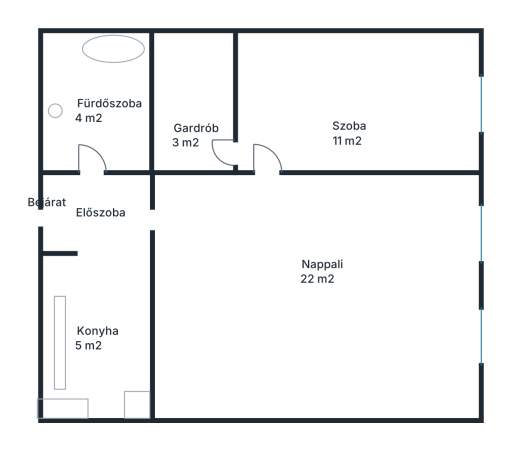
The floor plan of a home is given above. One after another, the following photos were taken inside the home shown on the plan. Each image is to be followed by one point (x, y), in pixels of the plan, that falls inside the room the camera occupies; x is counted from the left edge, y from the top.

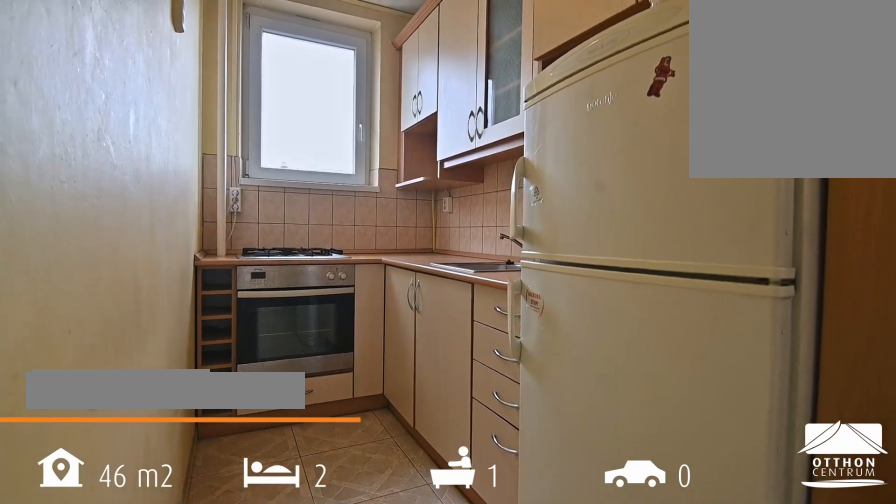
(96, 291)
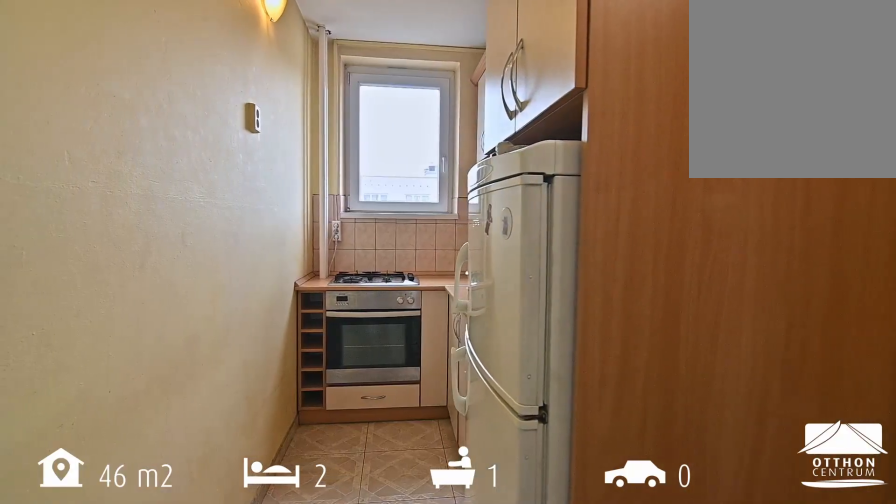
(96, 291)
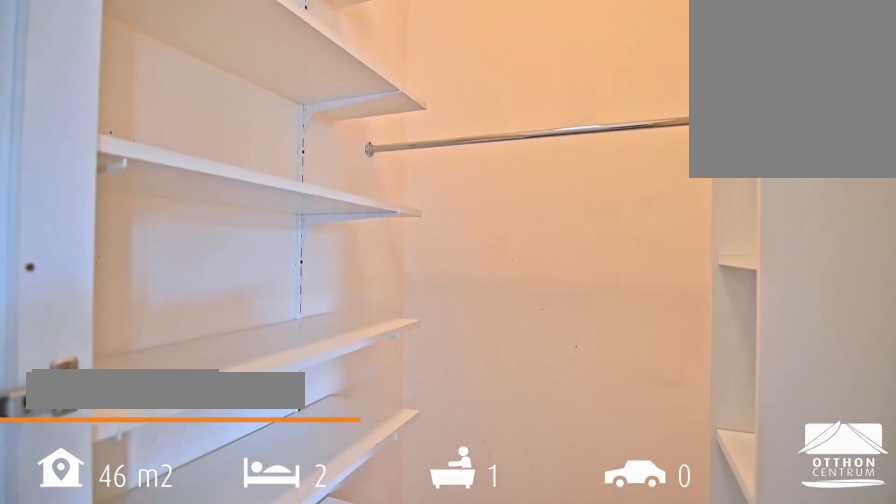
(190, 103)
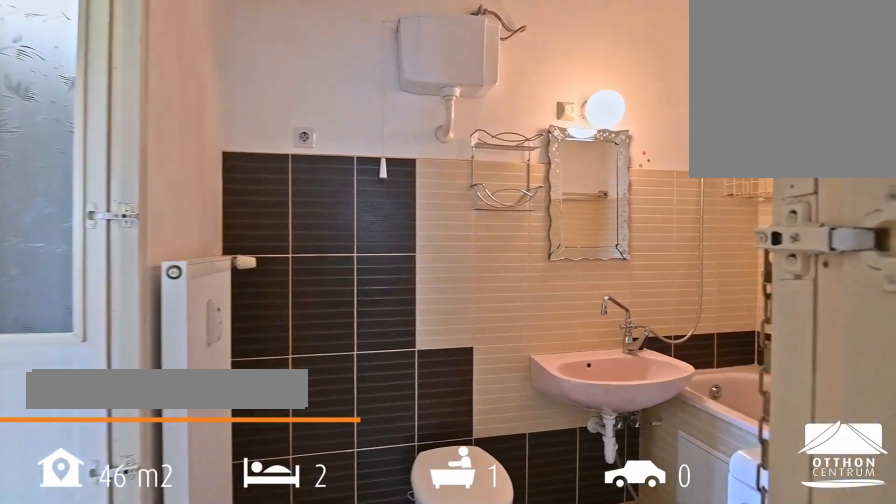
(98, 98)
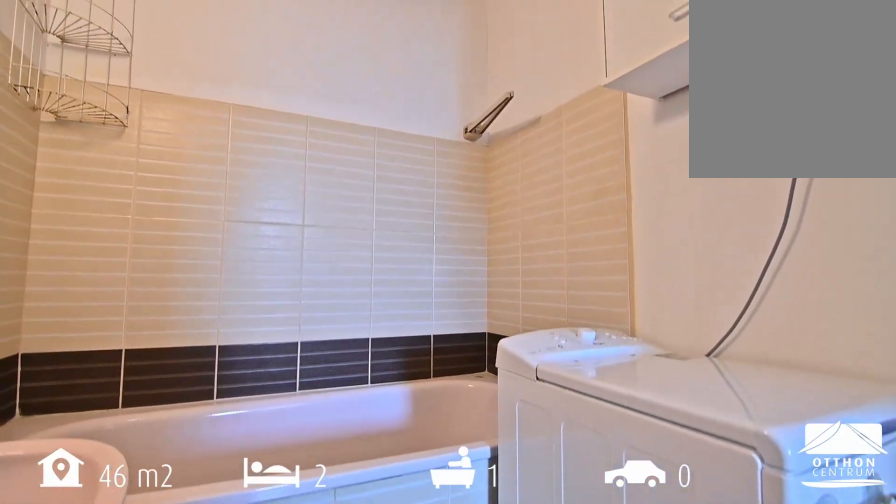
(98, 98)
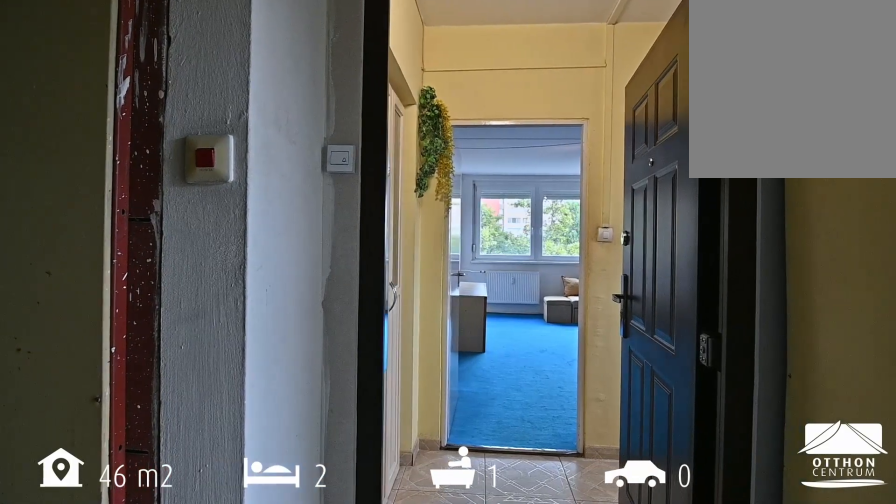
(96, 215)
